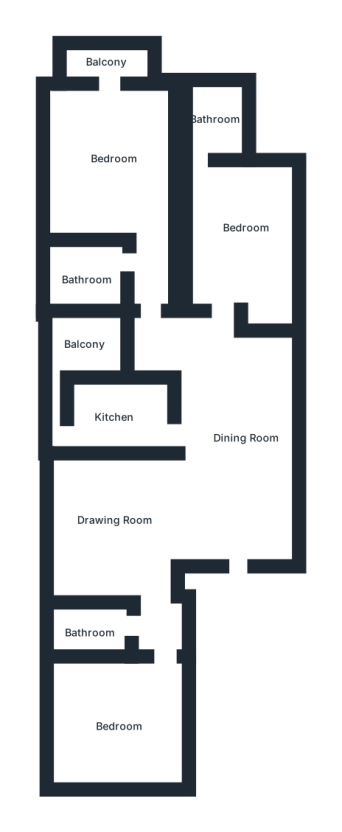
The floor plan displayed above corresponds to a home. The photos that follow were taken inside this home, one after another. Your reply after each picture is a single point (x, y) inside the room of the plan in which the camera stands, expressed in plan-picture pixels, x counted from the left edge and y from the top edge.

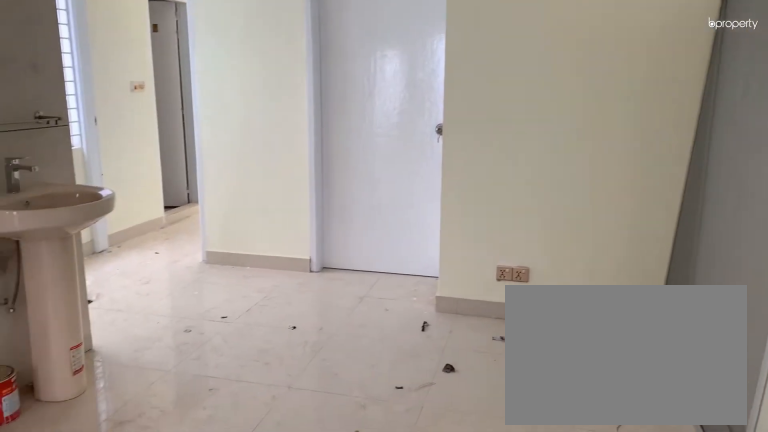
(234, 426)
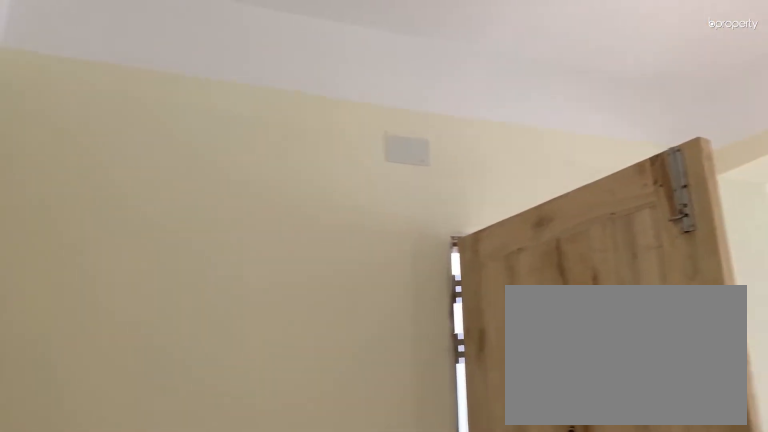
(234, 426)
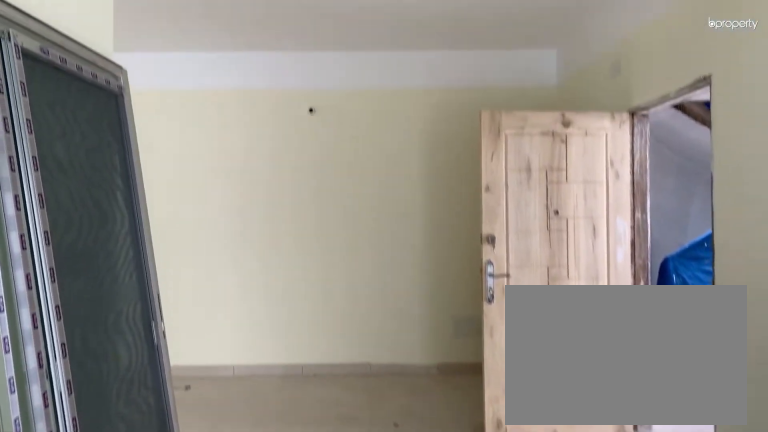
(108, 514)
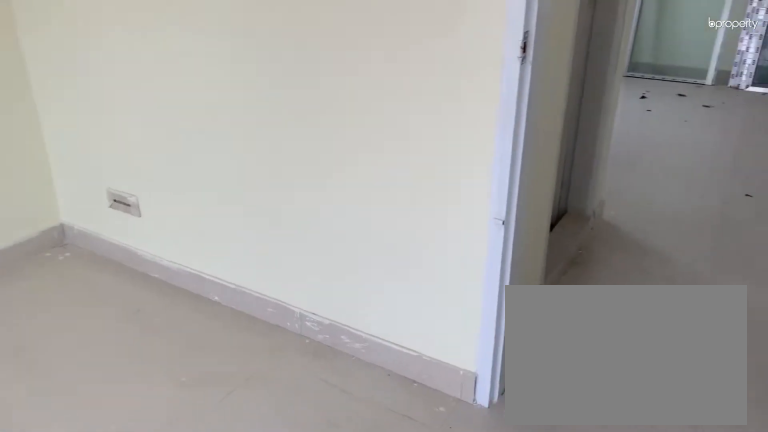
(117, 723)
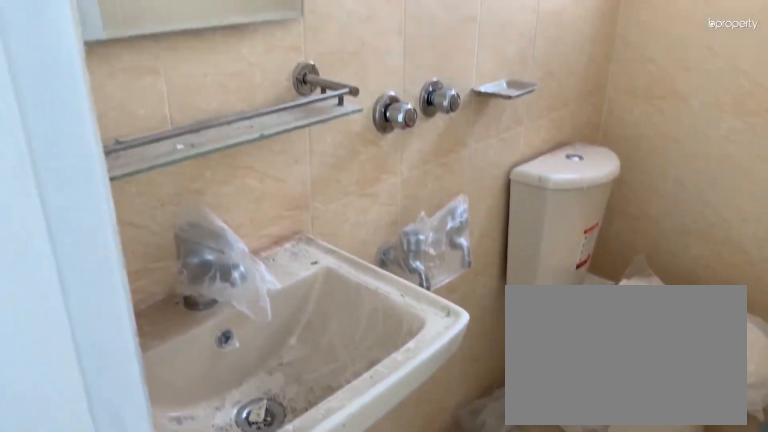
(95, 625)
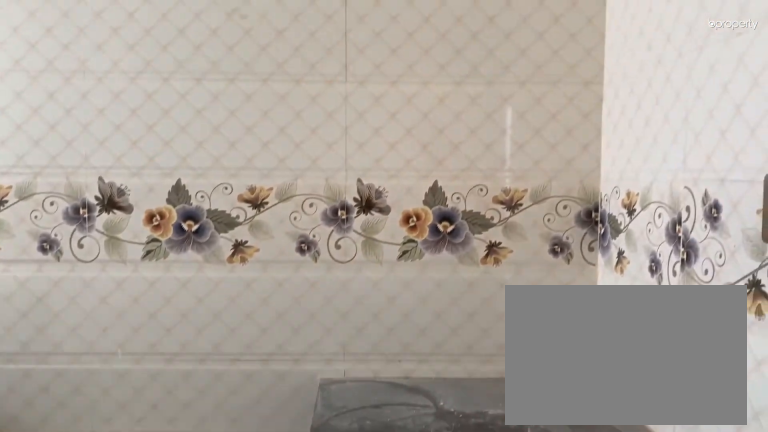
(119, 413)
